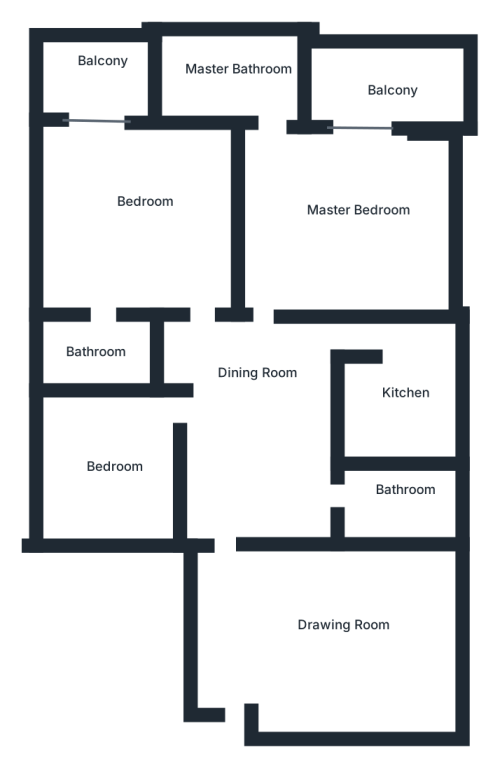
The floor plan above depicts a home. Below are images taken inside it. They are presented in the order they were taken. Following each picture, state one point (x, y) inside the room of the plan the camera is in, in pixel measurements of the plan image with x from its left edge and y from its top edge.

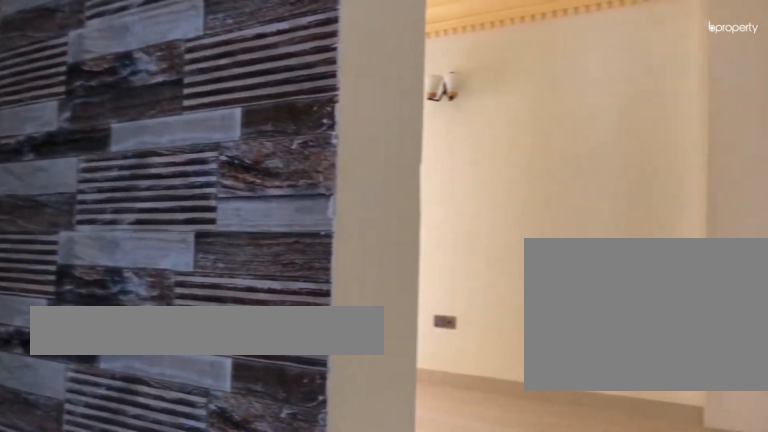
(256, 487)
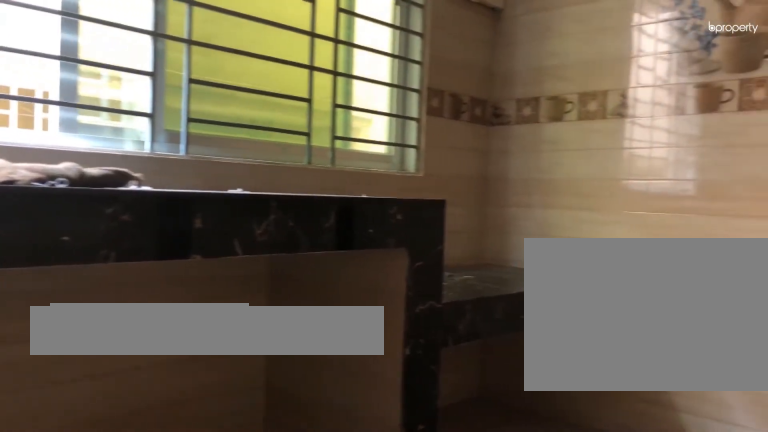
(404, 411)
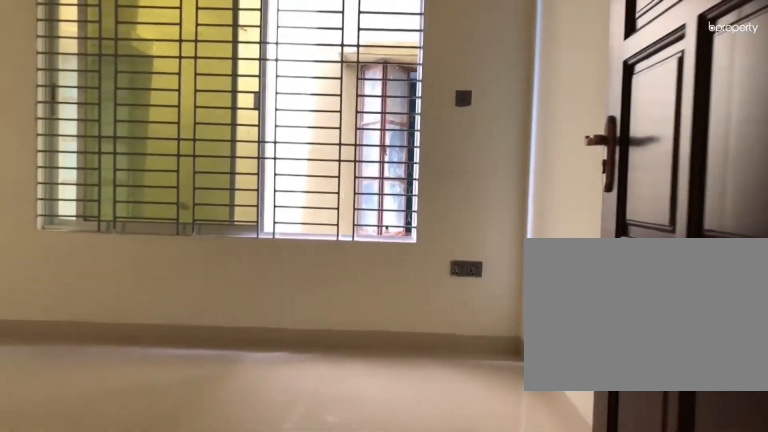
(102, 464)
